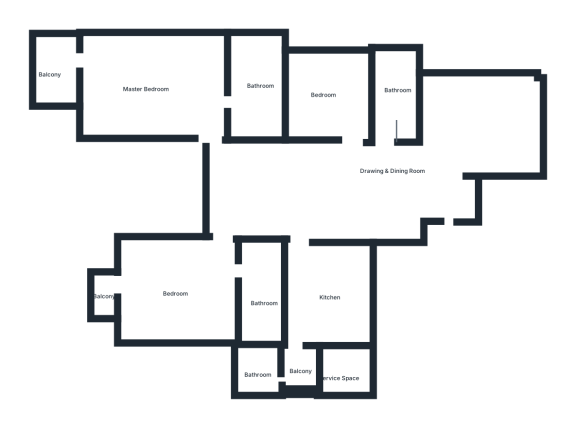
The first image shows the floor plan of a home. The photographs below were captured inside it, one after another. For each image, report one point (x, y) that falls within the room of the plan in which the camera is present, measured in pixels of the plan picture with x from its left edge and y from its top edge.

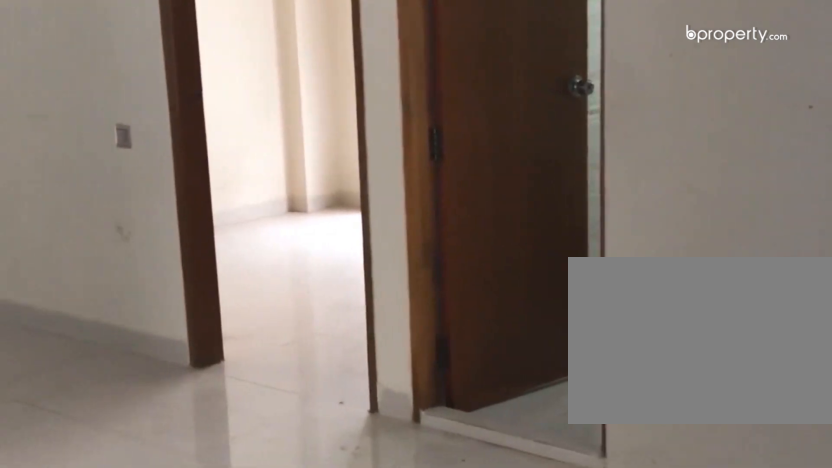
(382, 187)
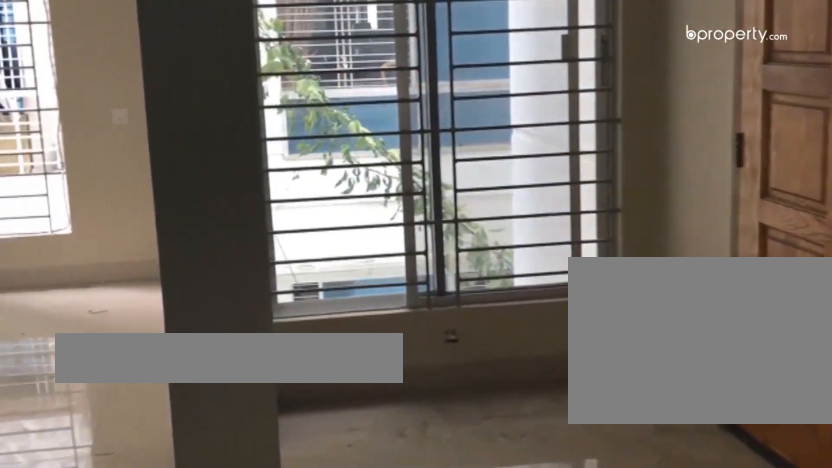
(382, 187)
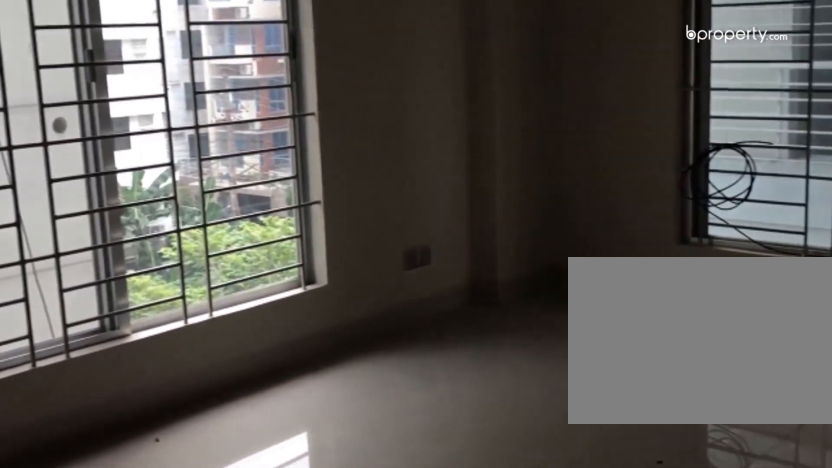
(475, 126)
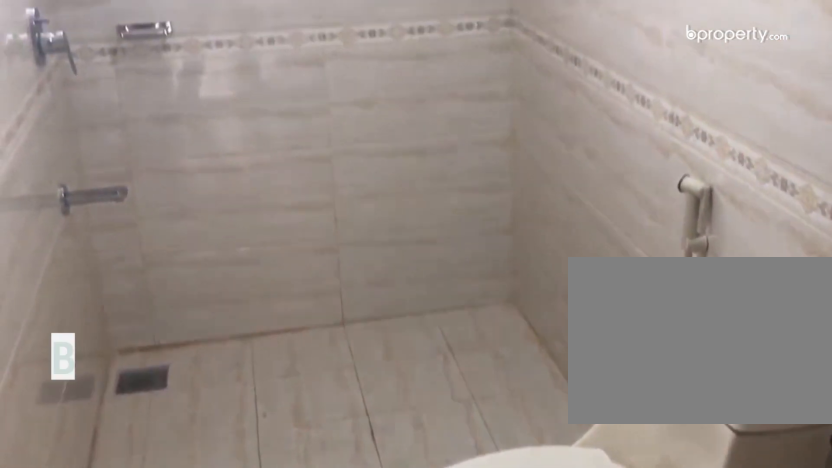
(392, 107)
